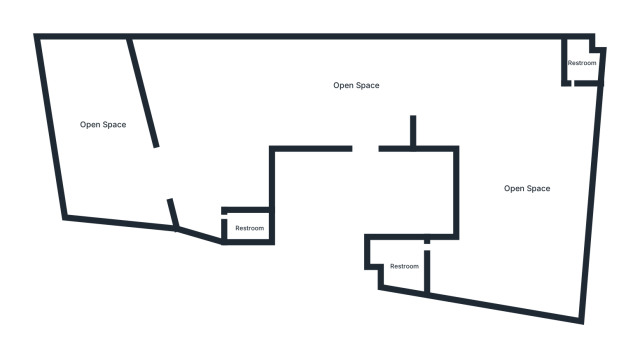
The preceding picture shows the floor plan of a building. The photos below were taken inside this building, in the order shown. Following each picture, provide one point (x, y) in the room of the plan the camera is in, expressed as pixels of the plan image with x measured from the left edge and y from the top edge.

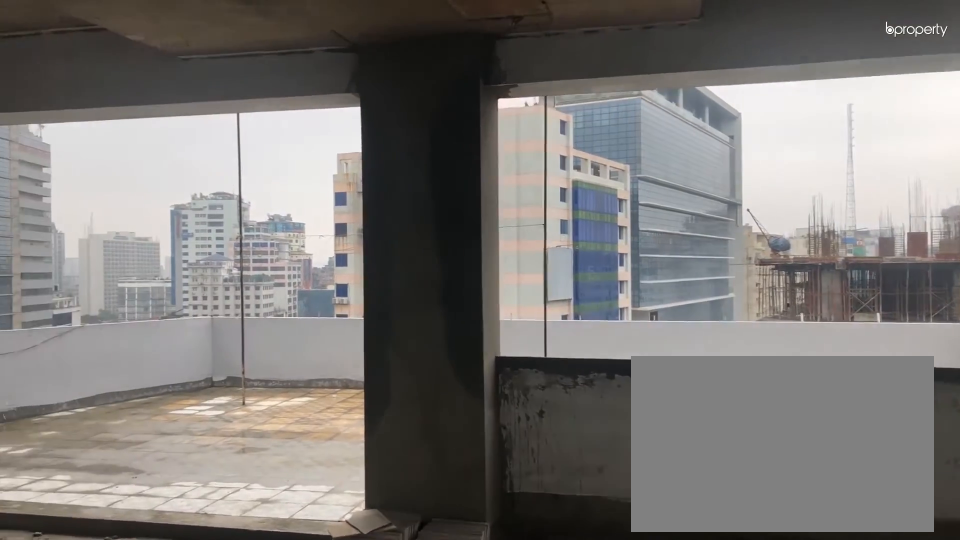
(182, 89)
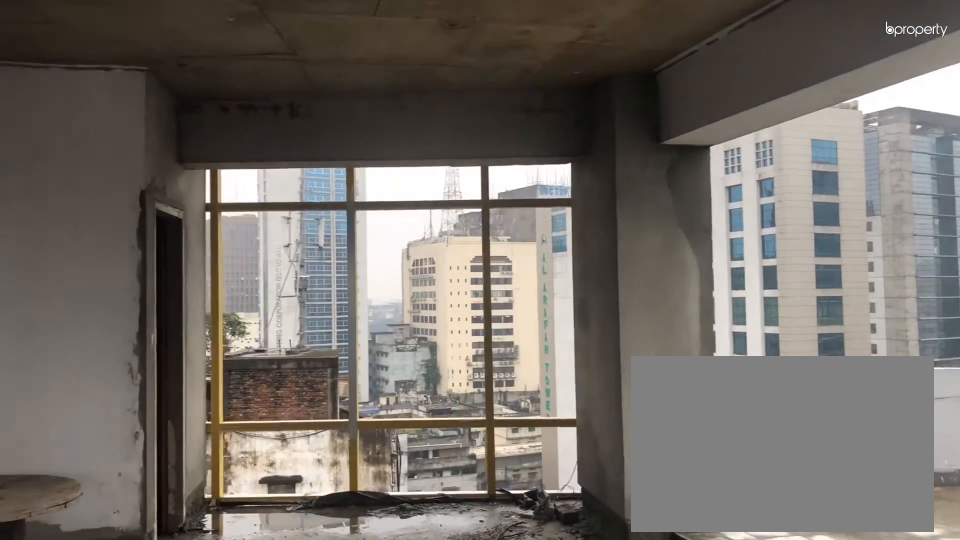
(217, 187)
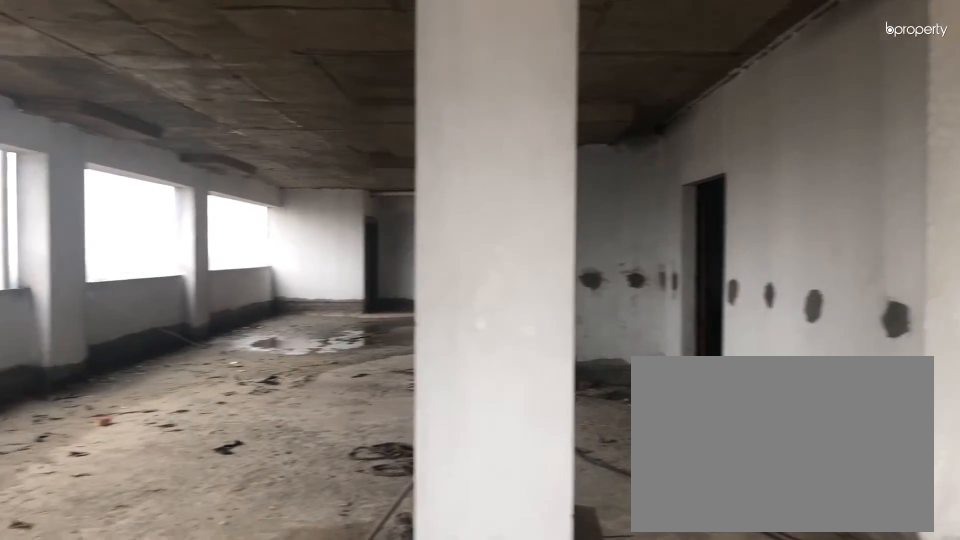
(246, 103)
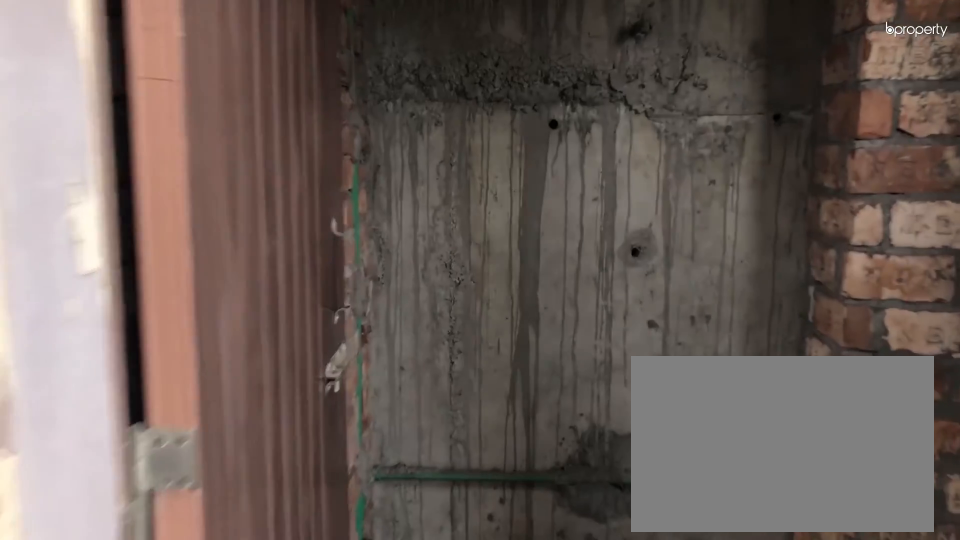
(246, 226)
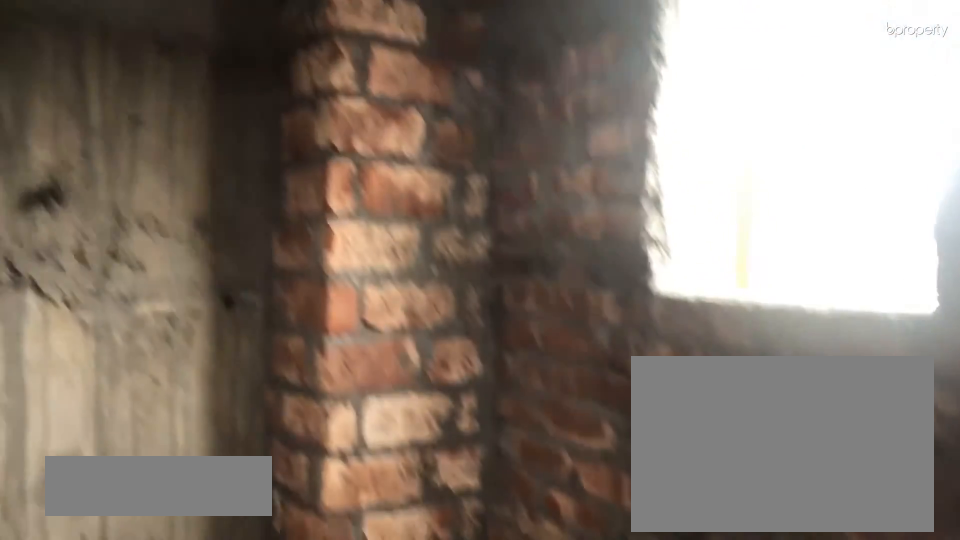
(246, 226)
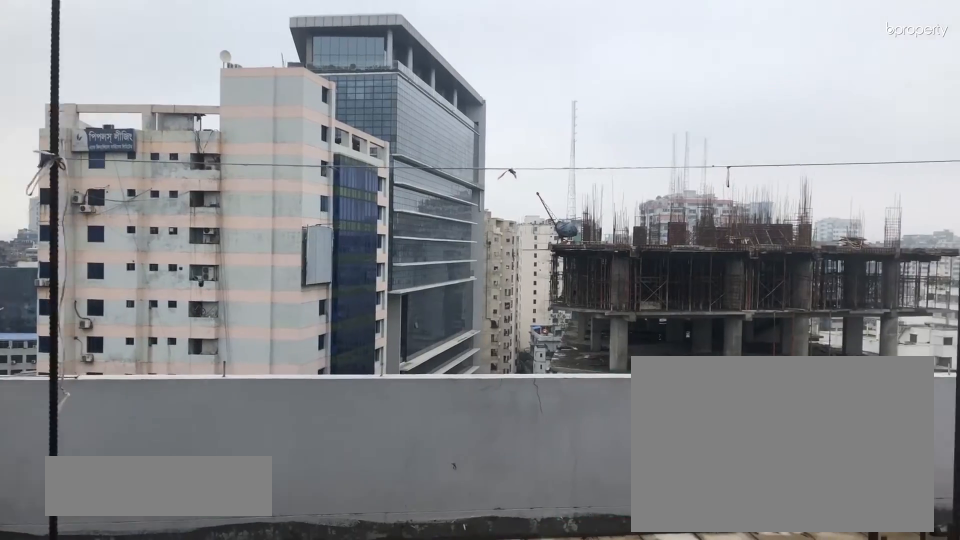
(102, 128)
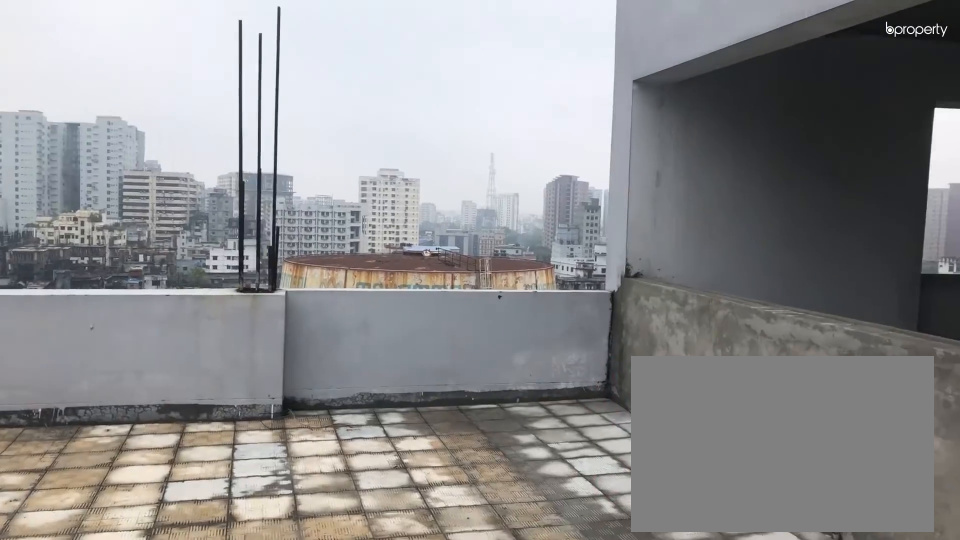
(102, 128)
